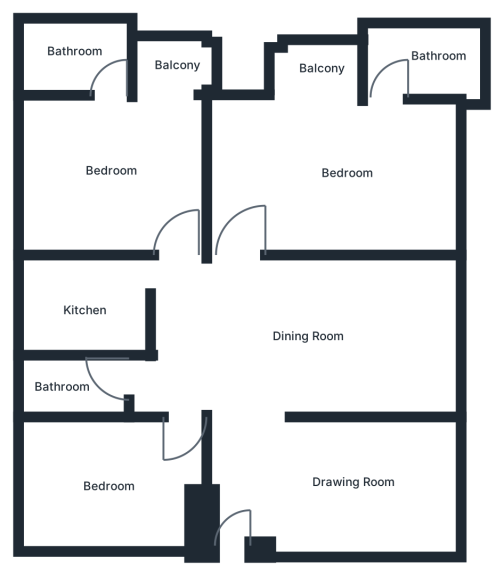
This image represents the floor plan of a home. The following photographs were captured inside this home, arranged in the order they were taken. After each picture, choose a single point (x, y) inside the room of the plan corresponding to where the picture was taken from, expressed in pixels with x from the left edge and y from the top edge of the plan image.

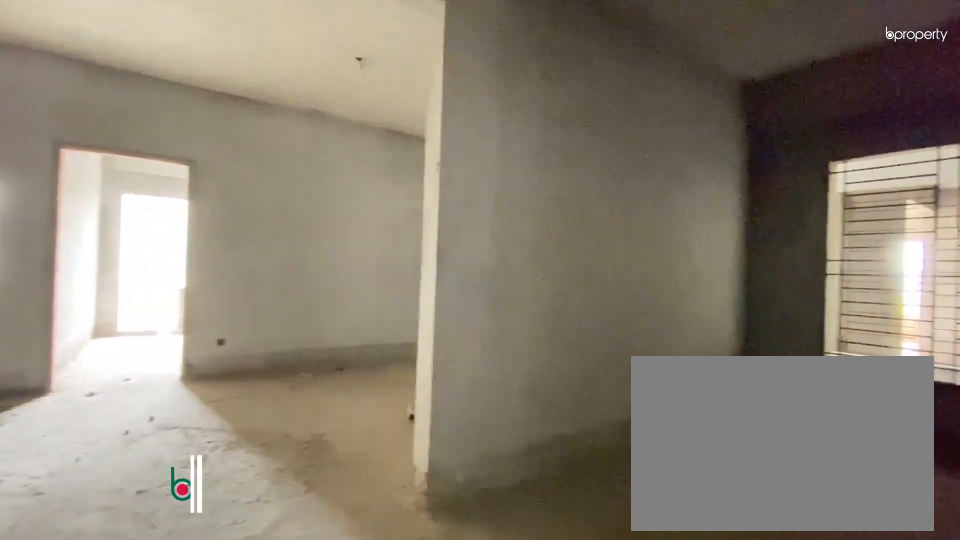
(341, 488)
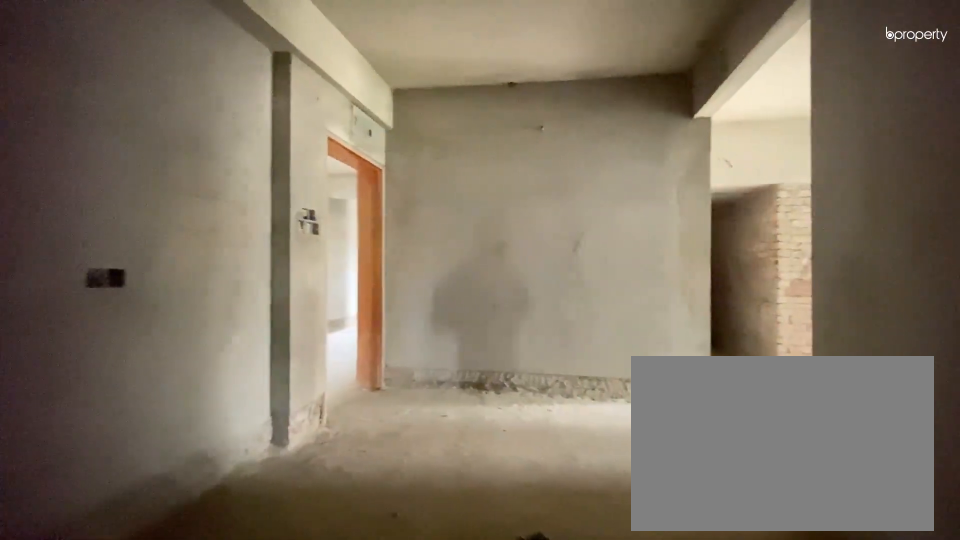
(291, 482)
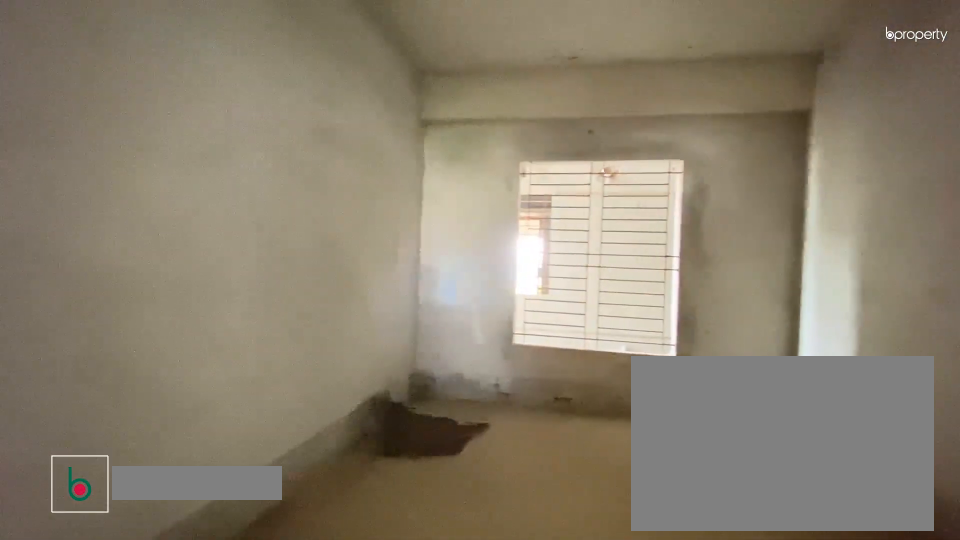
(266, 329)
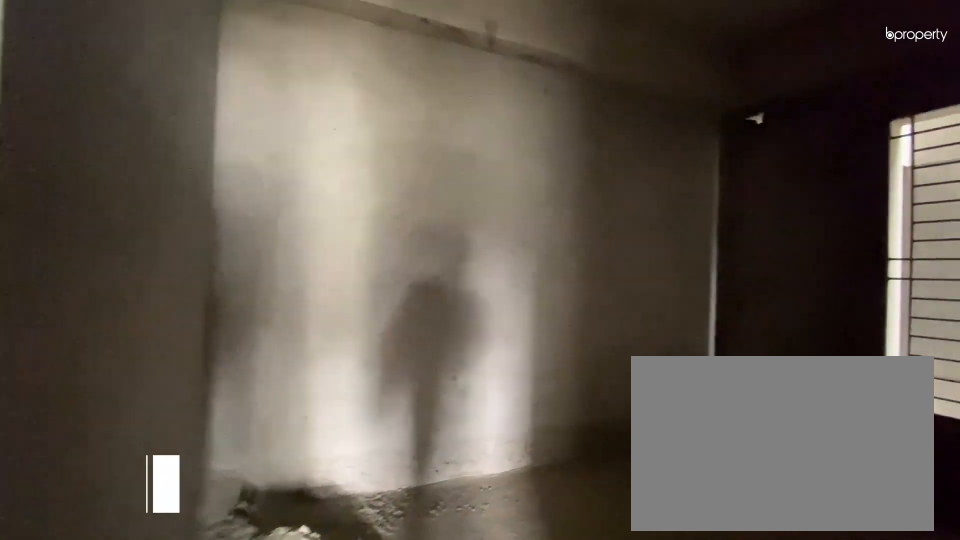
(136, 466)
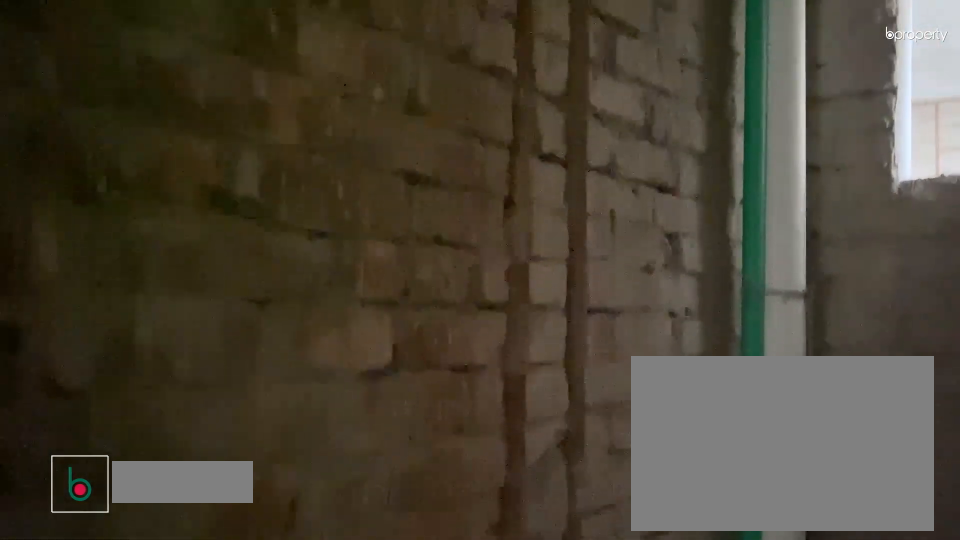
(73, 387)
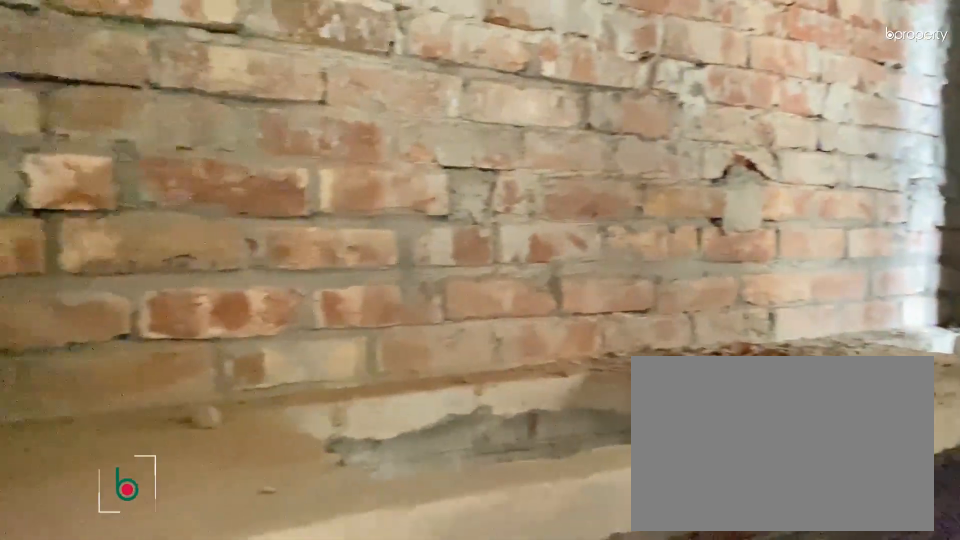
(92, 313)
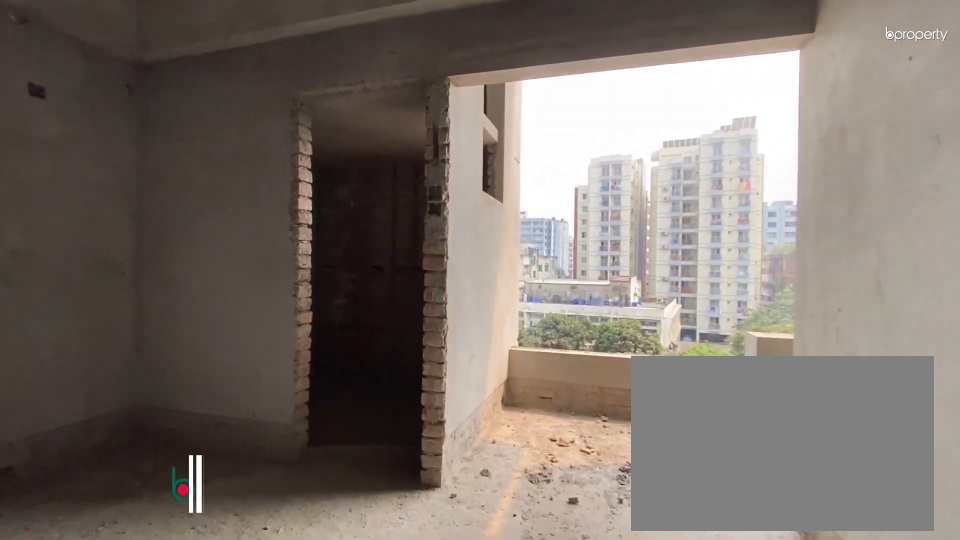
(113, 163)
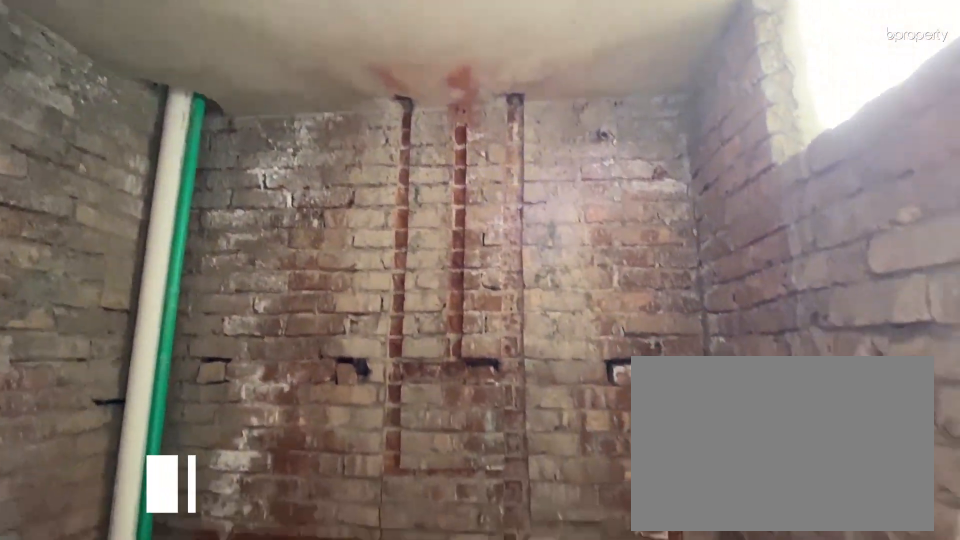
(85, 54)
